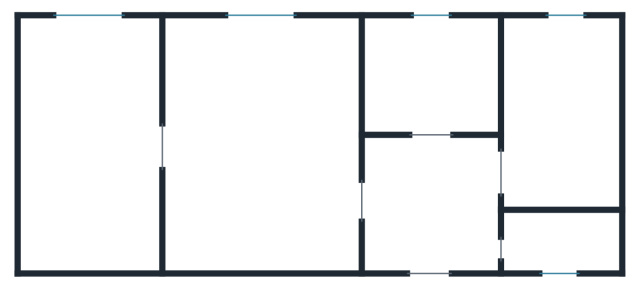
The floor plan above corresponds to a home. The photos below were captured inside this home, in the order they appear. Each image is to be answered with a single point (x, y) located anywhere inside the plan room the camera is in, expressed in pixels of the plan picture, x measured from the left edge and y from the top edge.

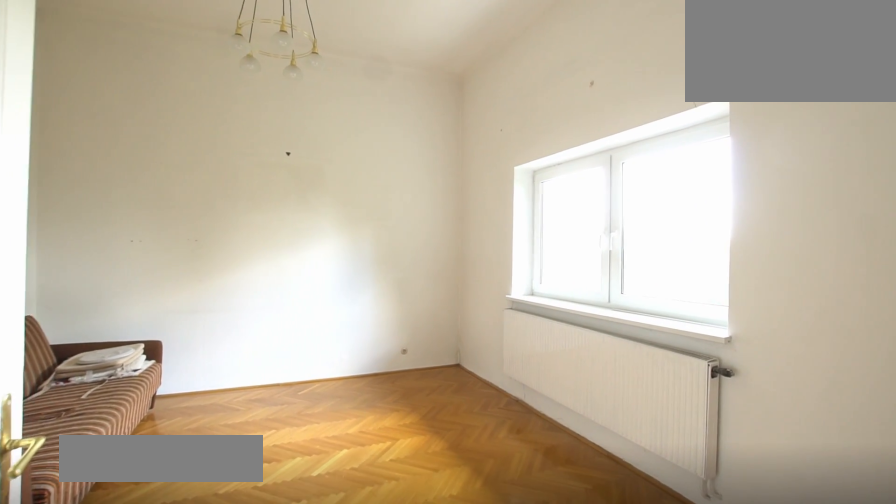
(94, 150)
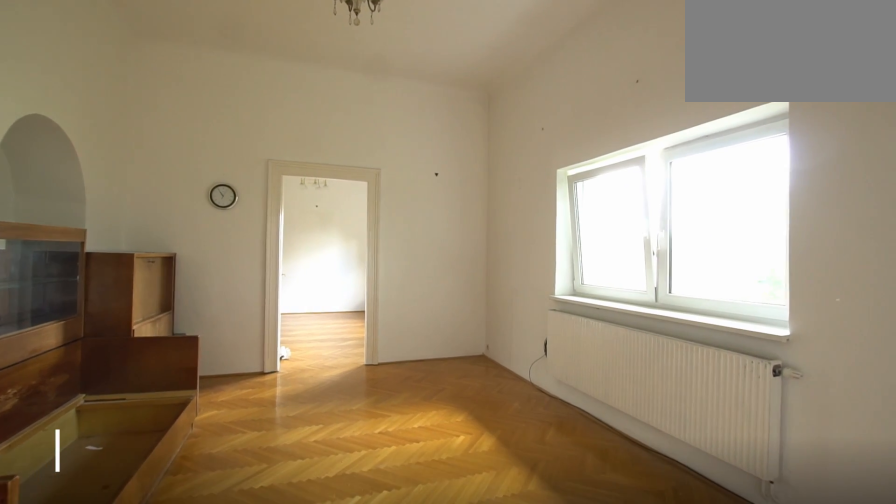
(274, 150)
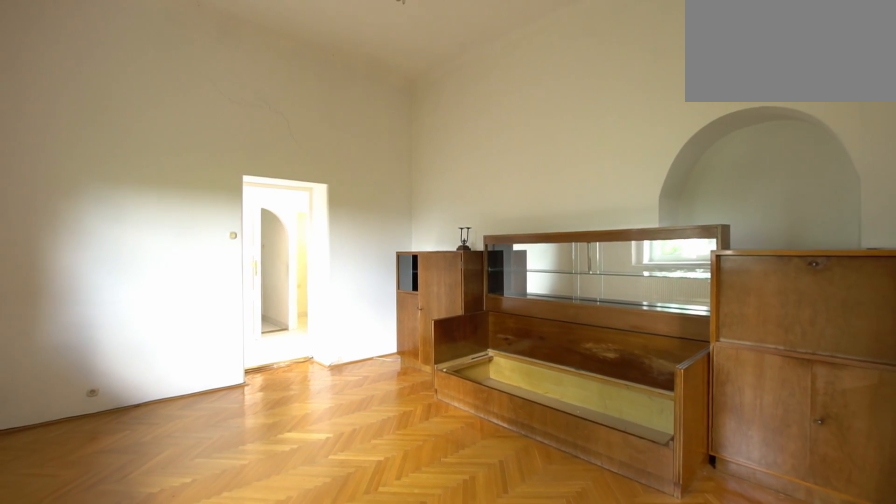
(274, 150)
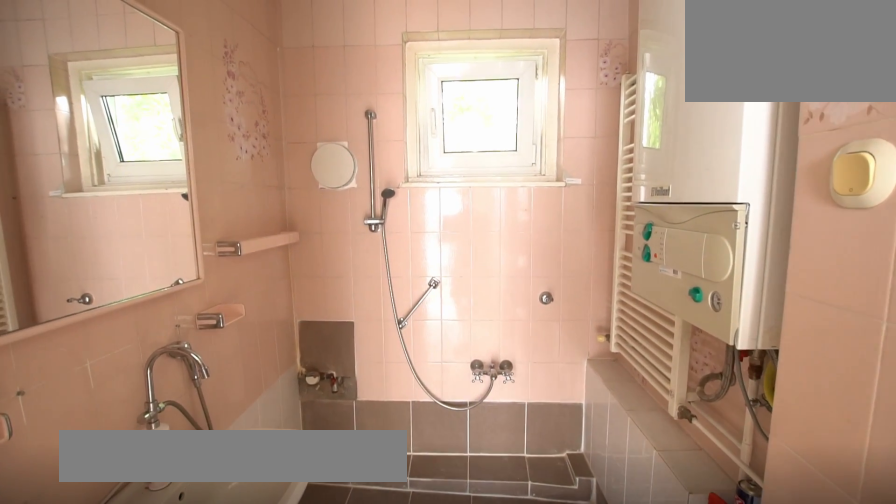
(432, 77)
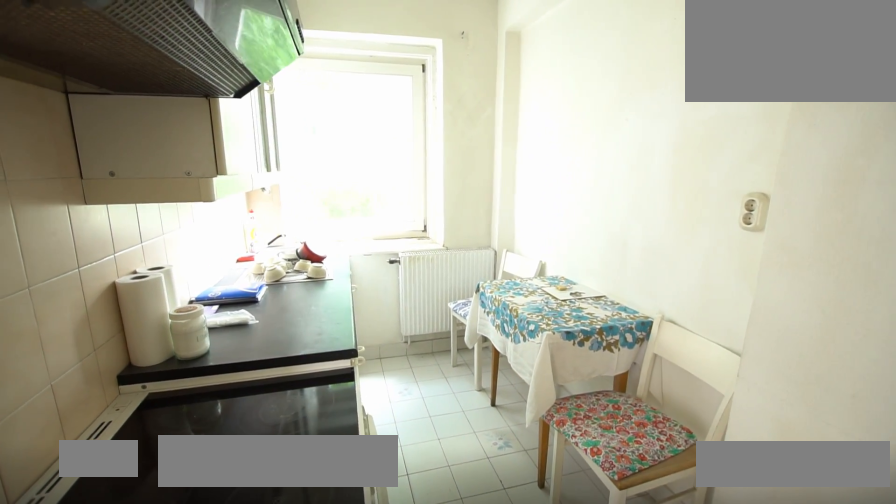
(555, 105)
